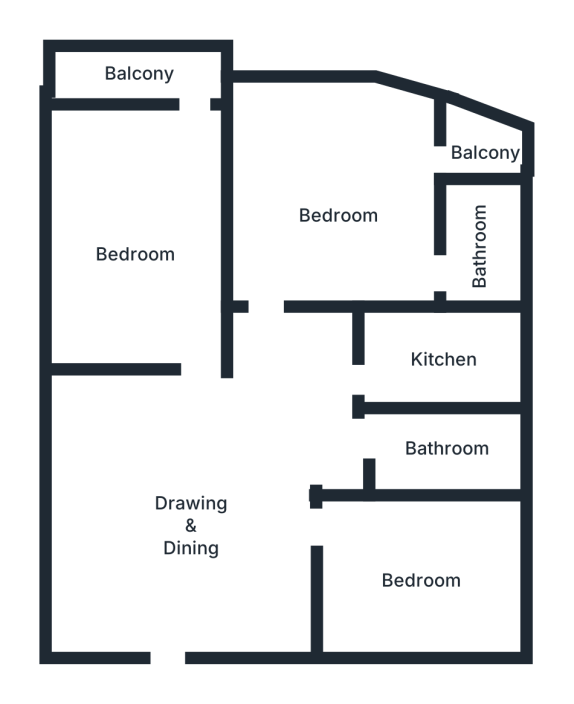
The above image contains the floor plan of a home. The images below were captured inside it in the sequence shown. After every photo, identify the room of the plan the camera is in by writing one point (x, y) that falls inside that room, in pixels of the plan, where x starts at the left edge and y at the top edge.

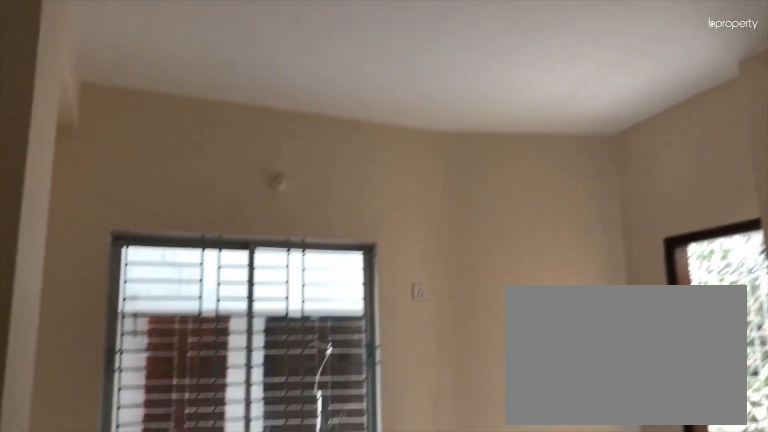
(345, 213)
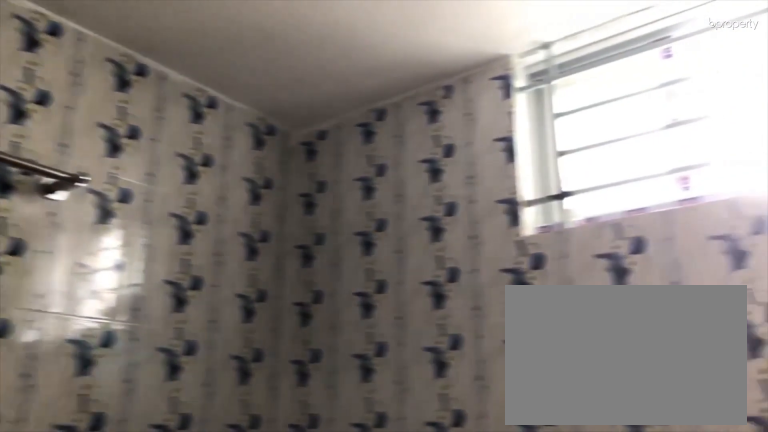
(477, 235)
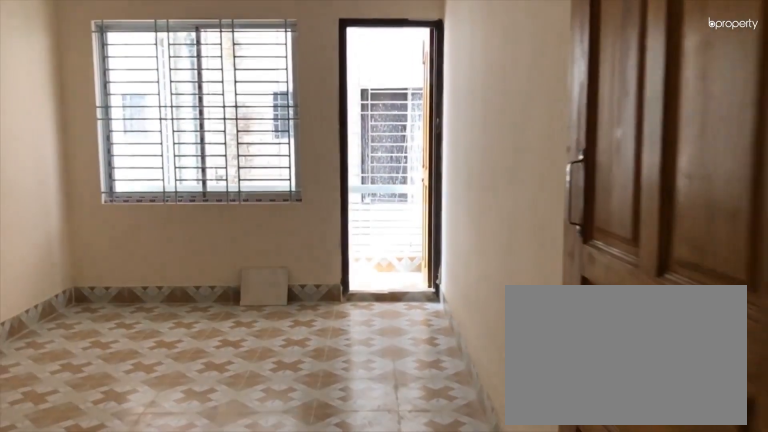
(125, 249)
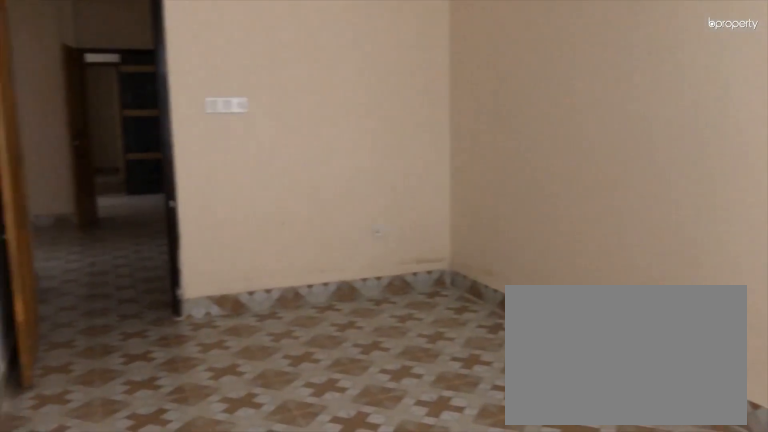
(125, 250)
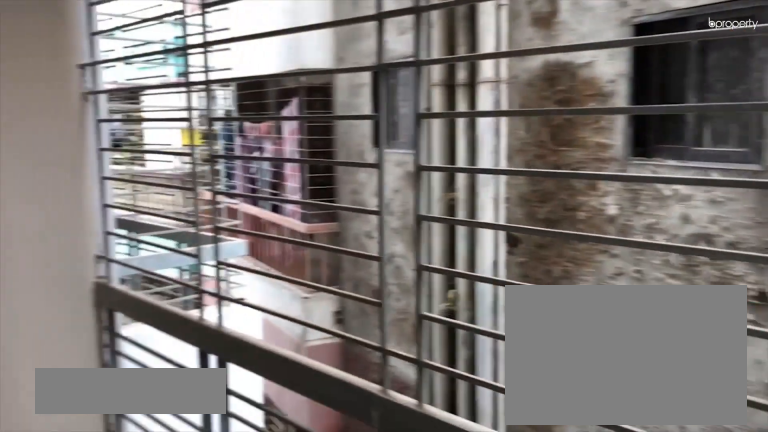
(138, 73)
